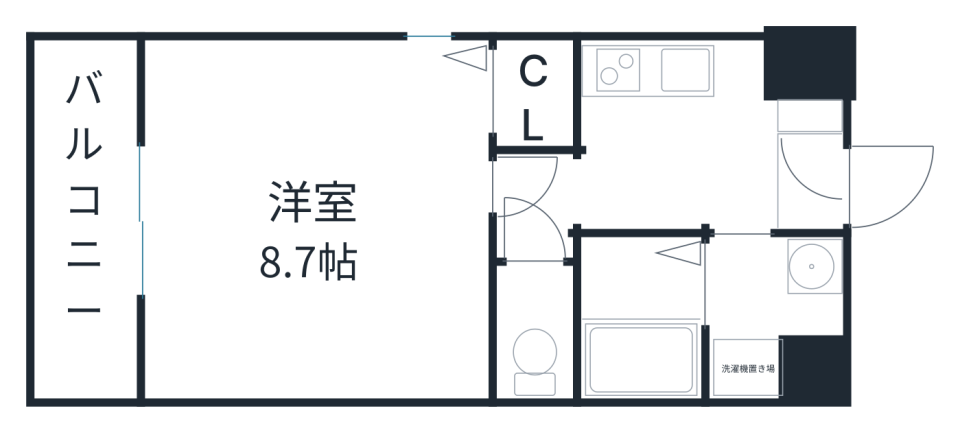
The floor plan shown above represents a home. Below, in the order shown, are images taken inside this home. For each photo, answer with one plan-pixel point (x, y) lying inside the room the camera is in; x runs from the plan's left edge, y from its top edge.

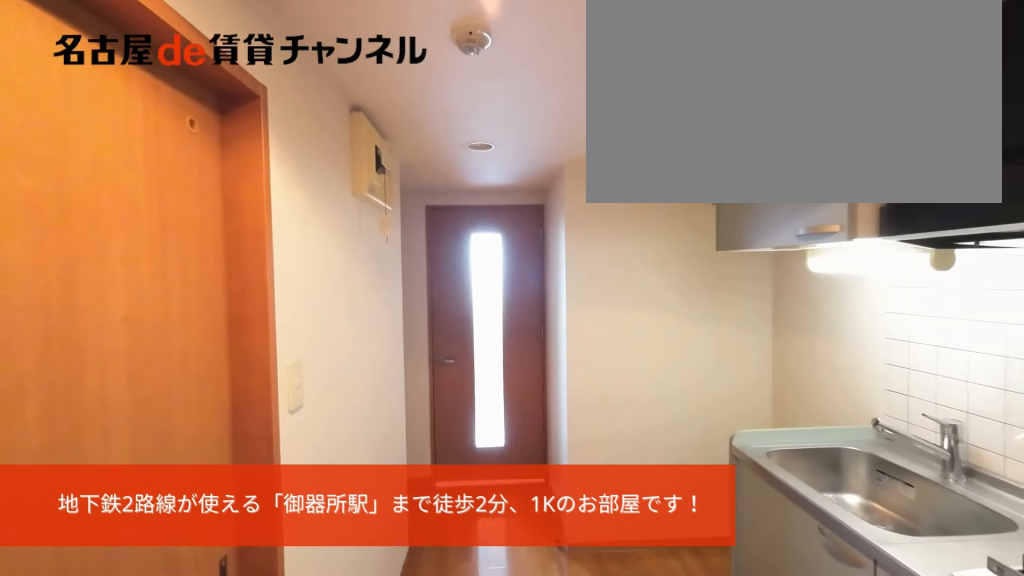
(815, 184)
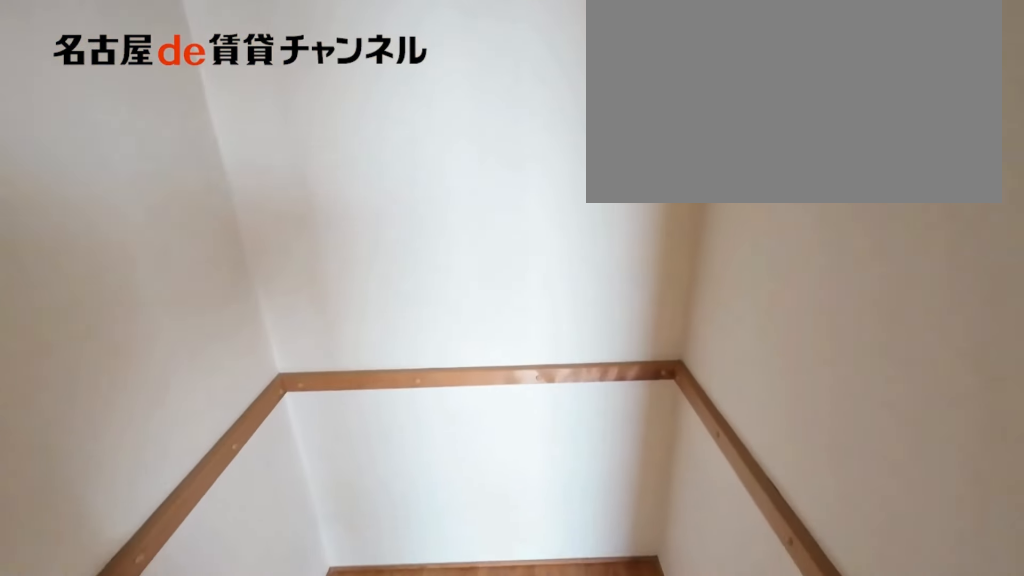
(531, 96)
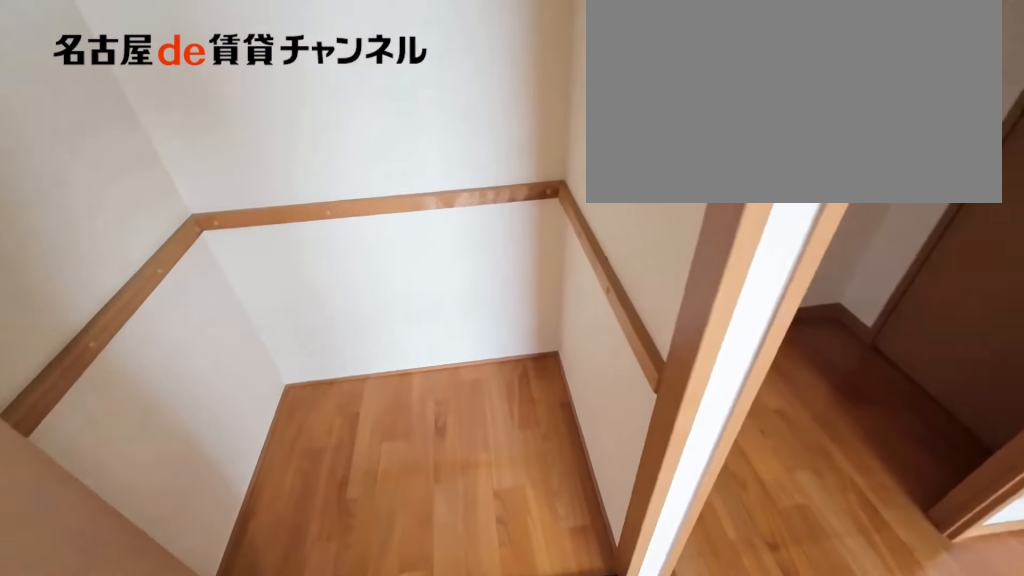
(531, 96)
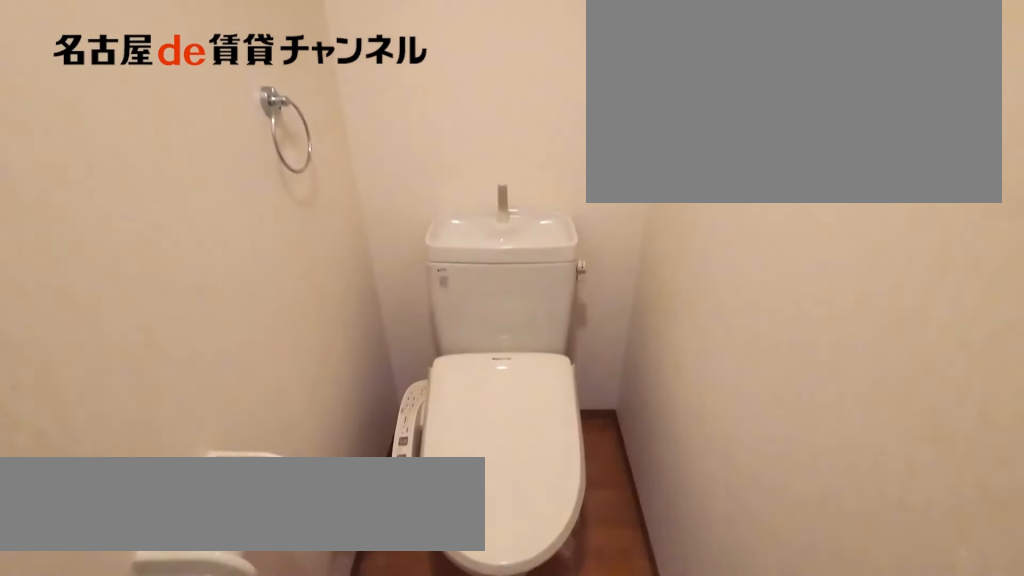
(535, 331)
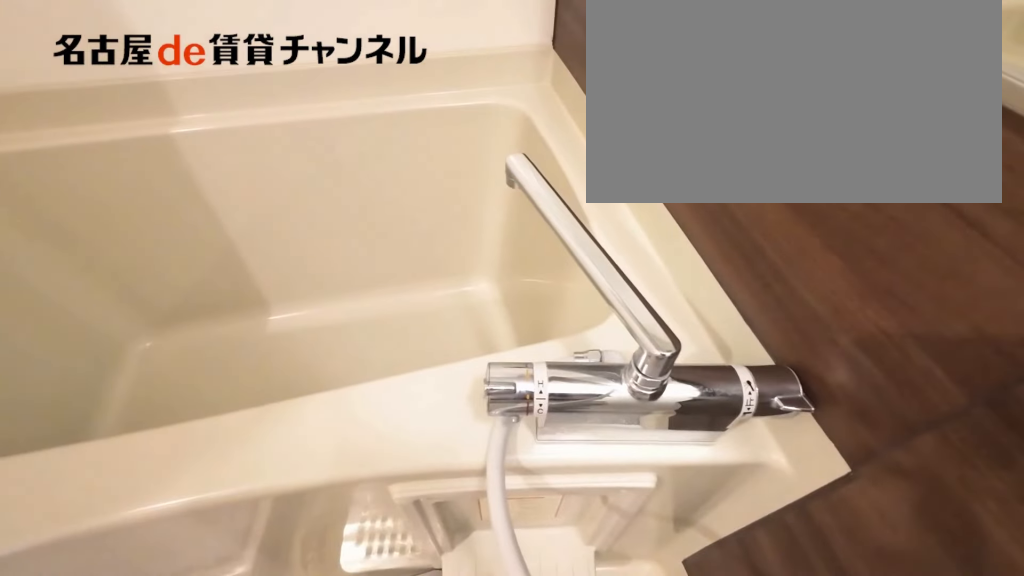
(636, 314)
